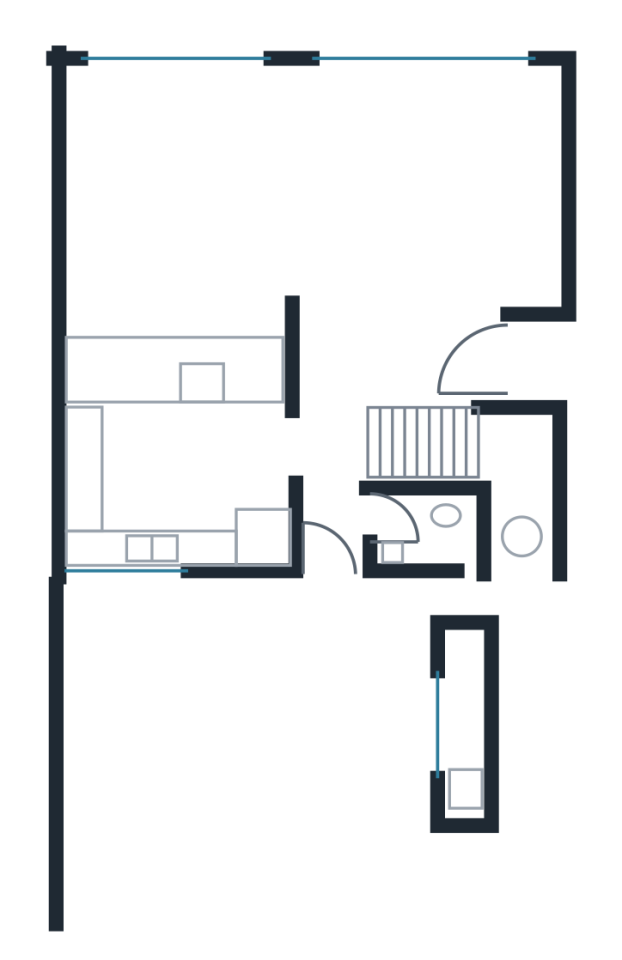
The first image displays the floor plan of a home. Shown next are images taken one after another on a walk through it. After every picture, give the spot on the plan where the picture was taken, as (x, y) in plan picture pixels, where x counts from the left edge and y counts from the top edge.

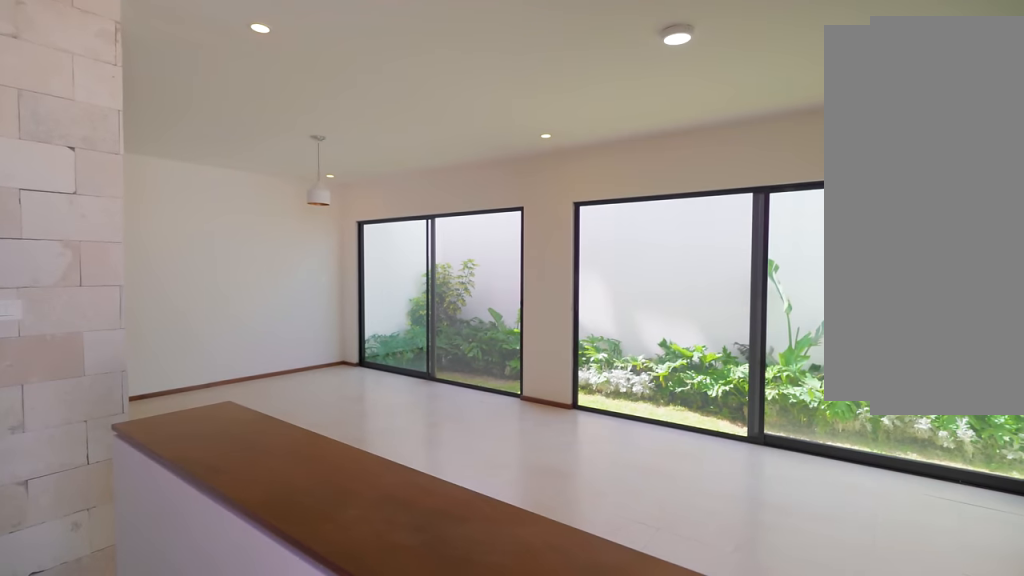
(464, 370)
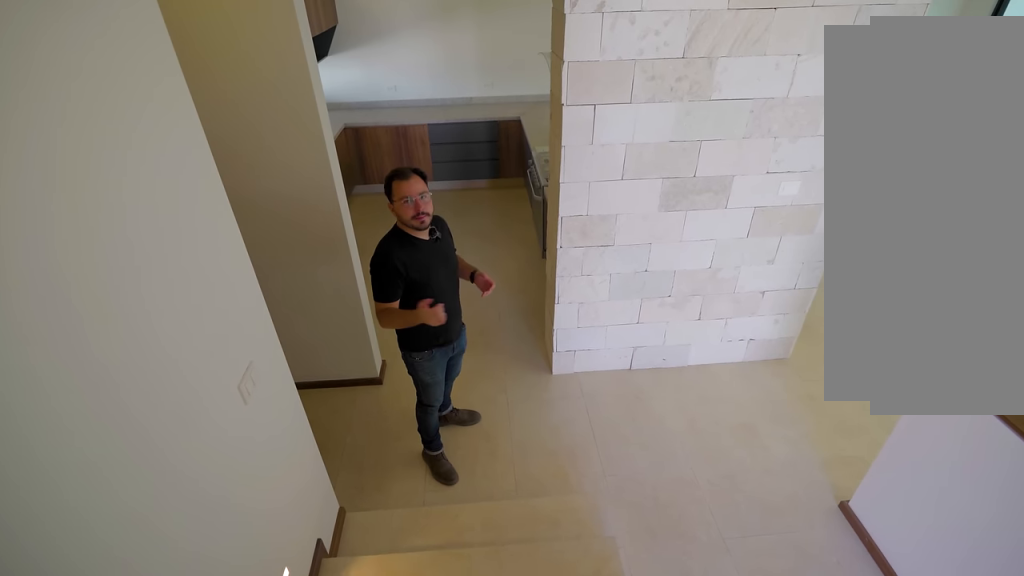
(392, 444)
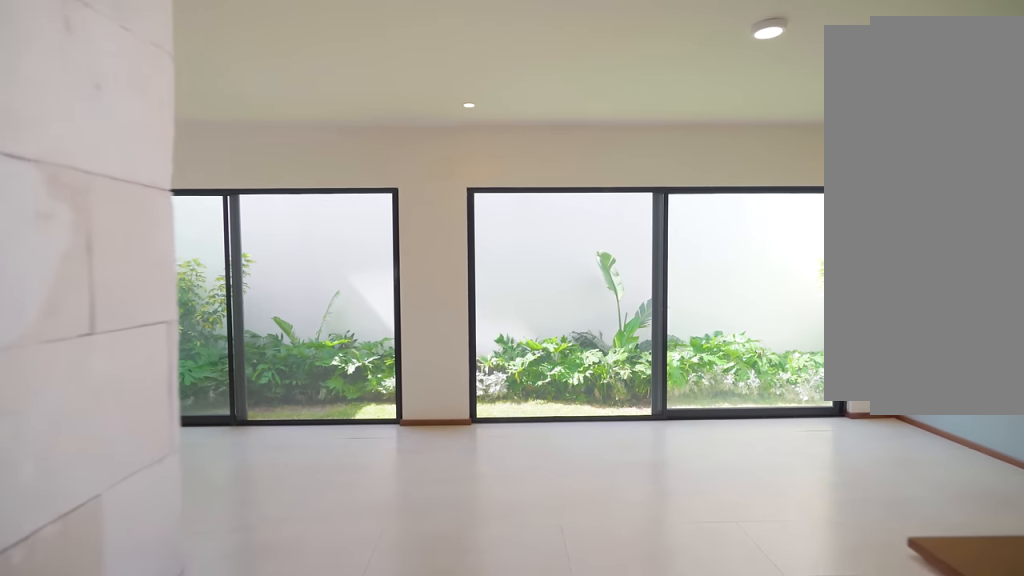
(327, 345)
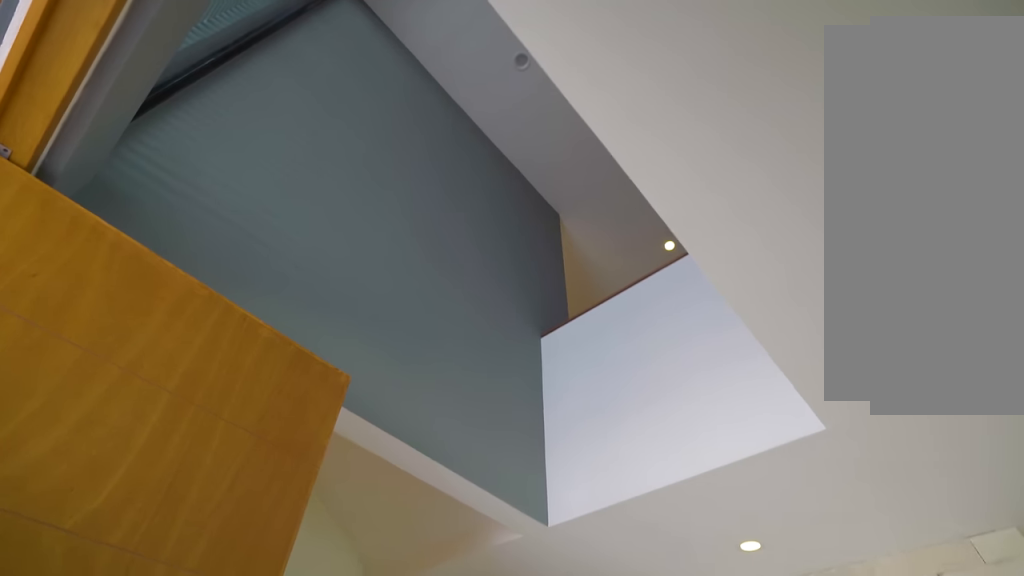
(415, 276)
